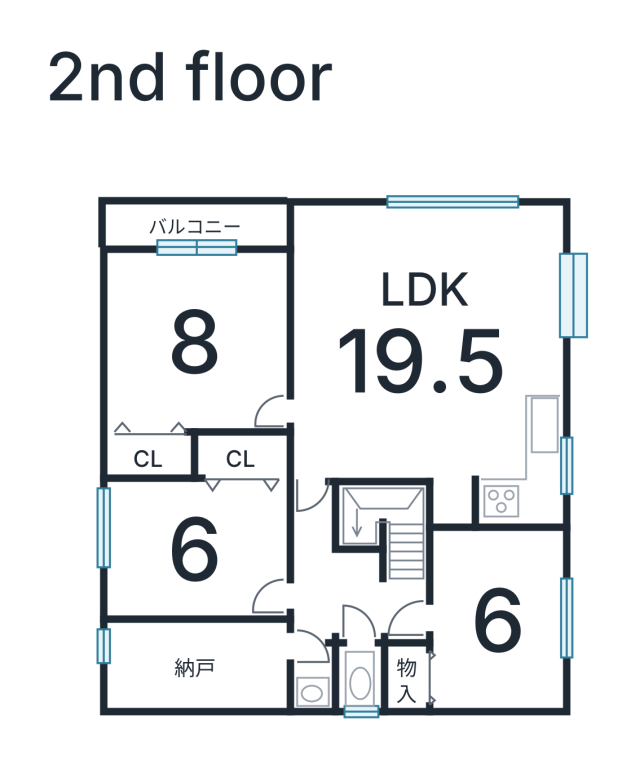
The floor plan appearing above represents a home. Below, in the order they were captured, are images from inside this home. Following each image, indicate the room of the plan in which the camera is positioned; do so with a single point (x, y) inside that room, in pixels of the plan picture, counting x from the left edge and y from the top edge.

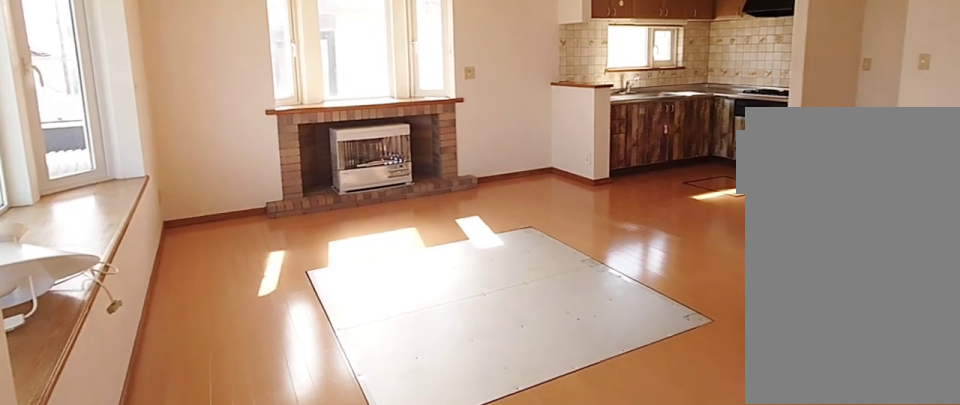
(416, 330)
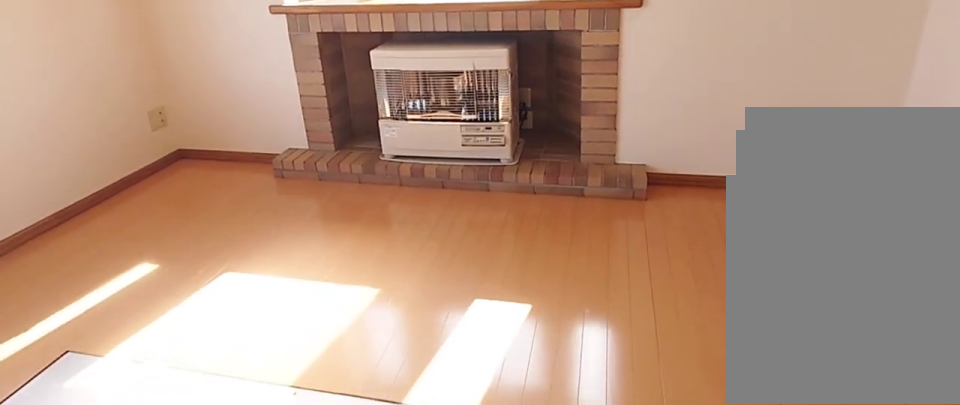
(416, 330)
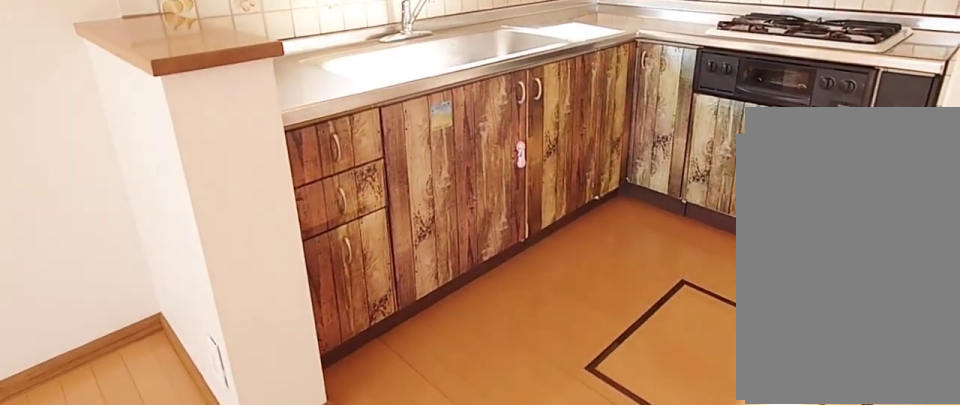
(482, 463)
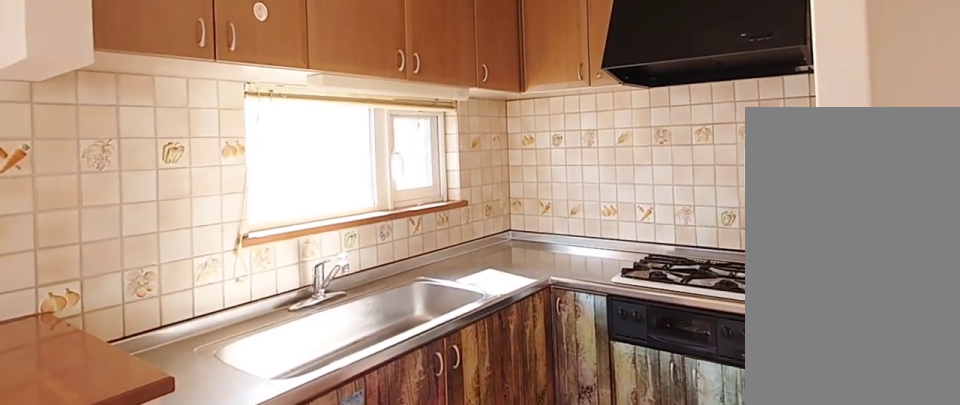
(482, 463)
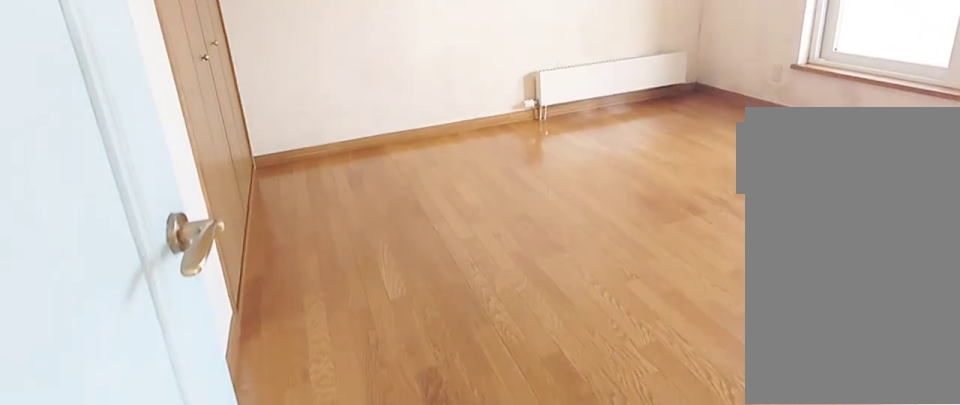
(187, 347)
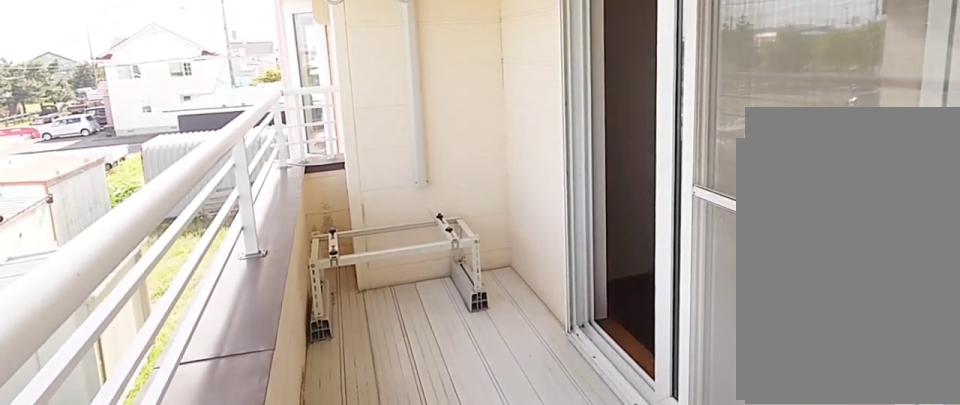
(184, 228)
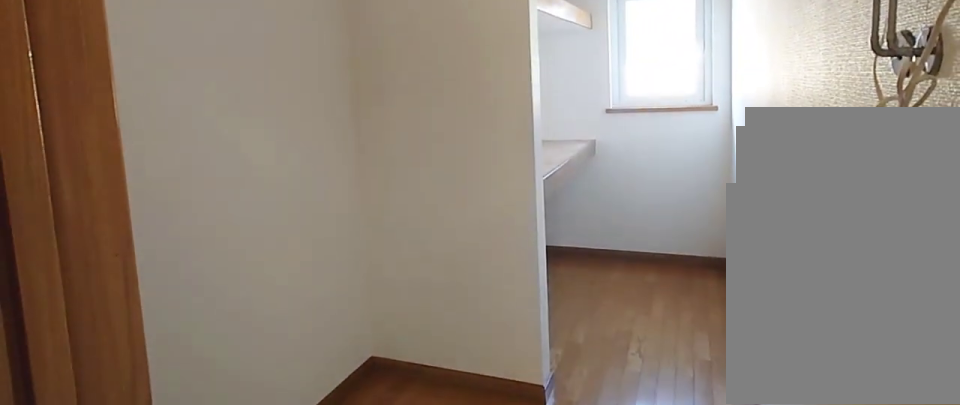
(189, 676)
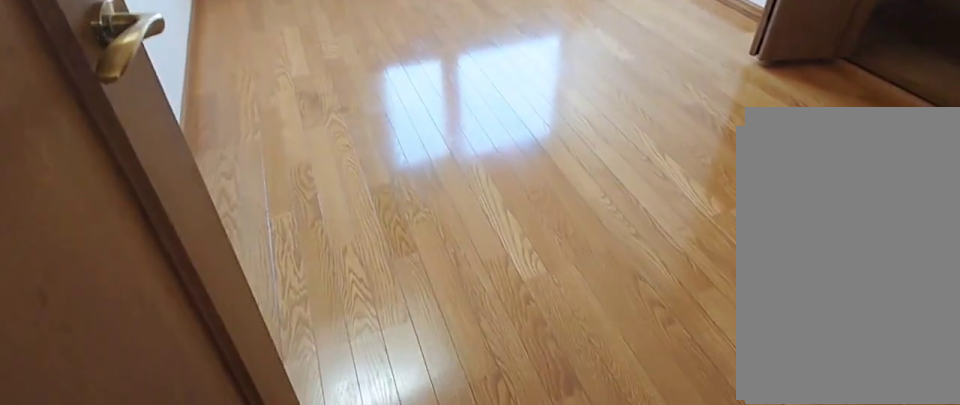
(189, 563)
